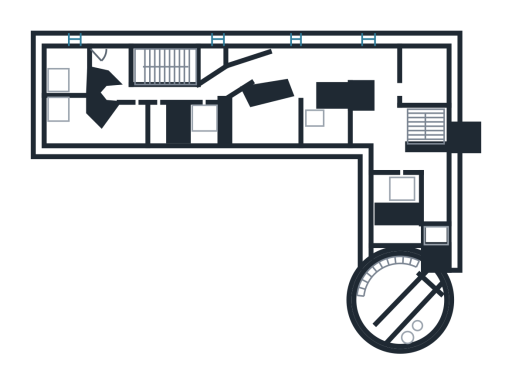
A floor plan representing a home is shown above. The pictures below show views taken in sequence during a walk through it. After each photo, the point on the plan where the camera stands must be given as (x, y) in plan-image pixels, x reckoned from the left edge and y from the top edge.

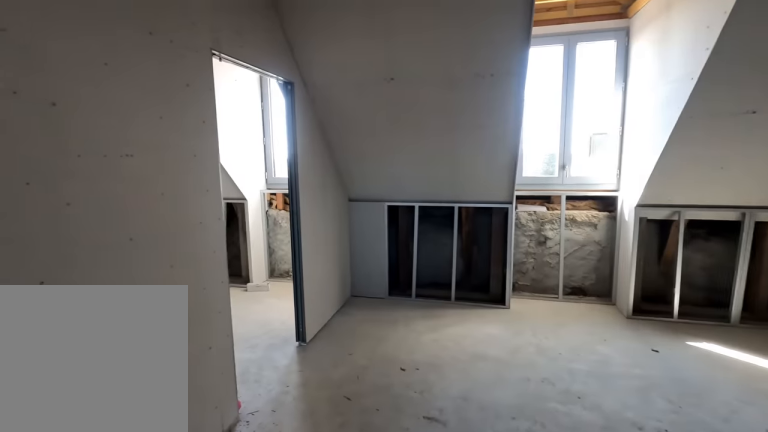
(423, 190)
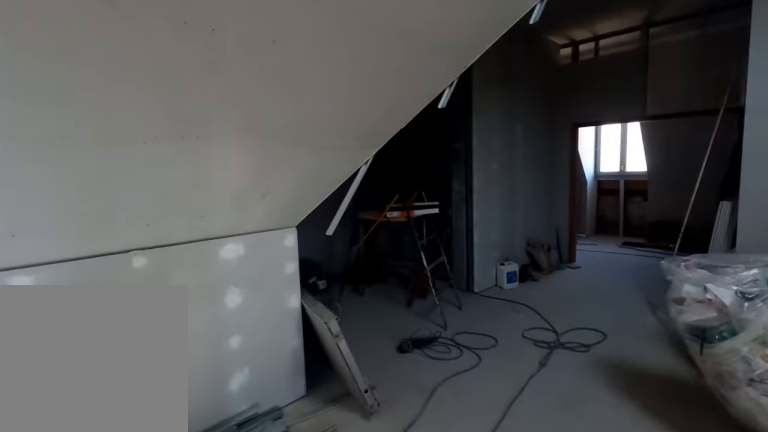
(399, 154)
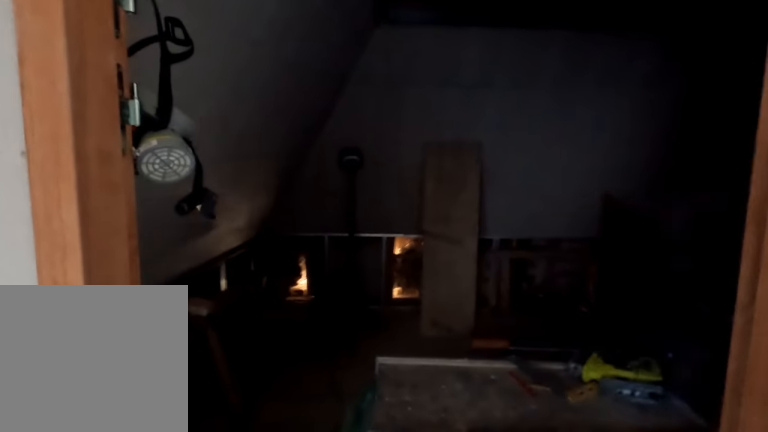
(386, 67)
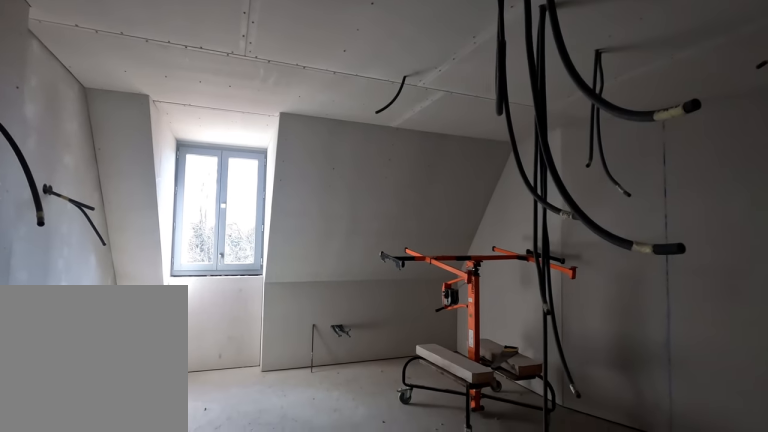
(336, 79)
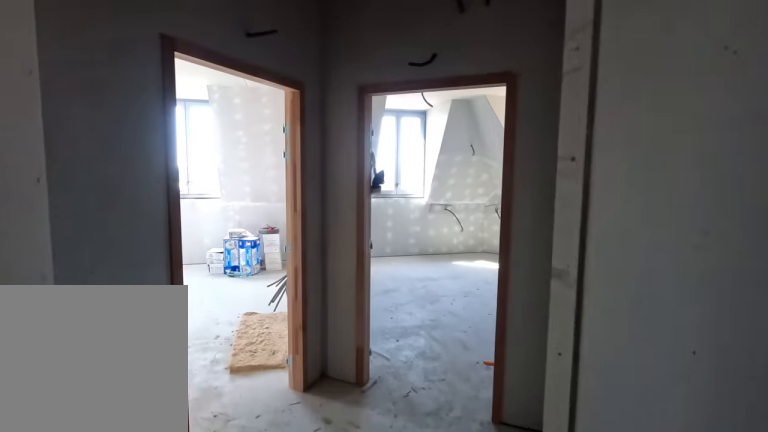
(137, 87)
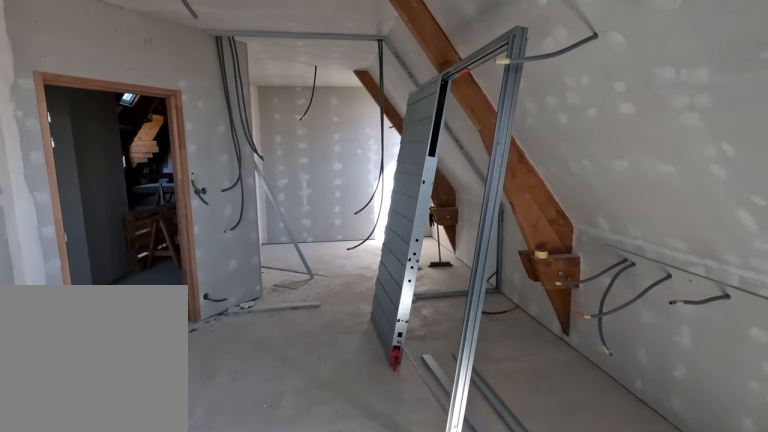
(65, 121)
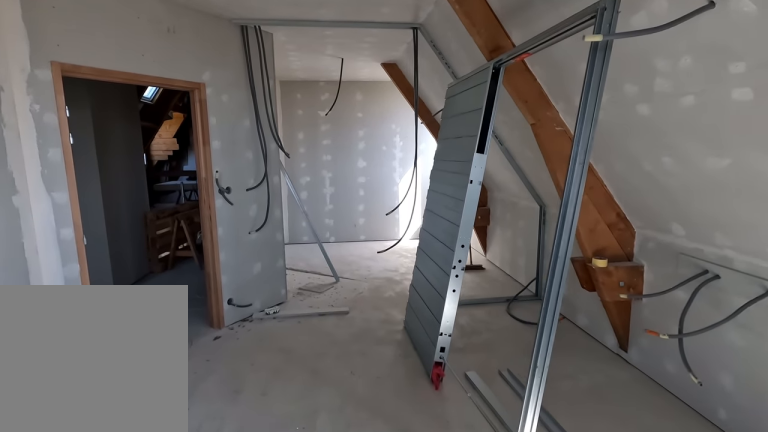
(67, 123)
